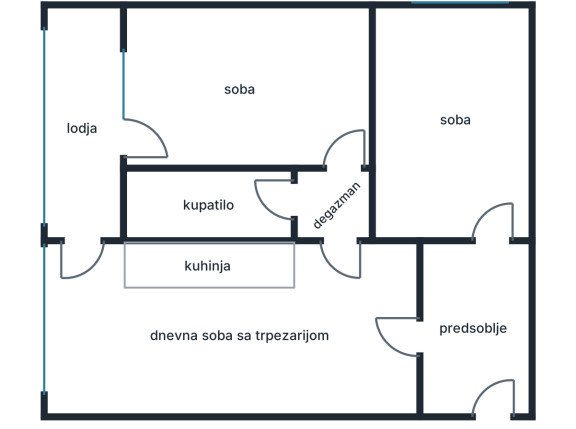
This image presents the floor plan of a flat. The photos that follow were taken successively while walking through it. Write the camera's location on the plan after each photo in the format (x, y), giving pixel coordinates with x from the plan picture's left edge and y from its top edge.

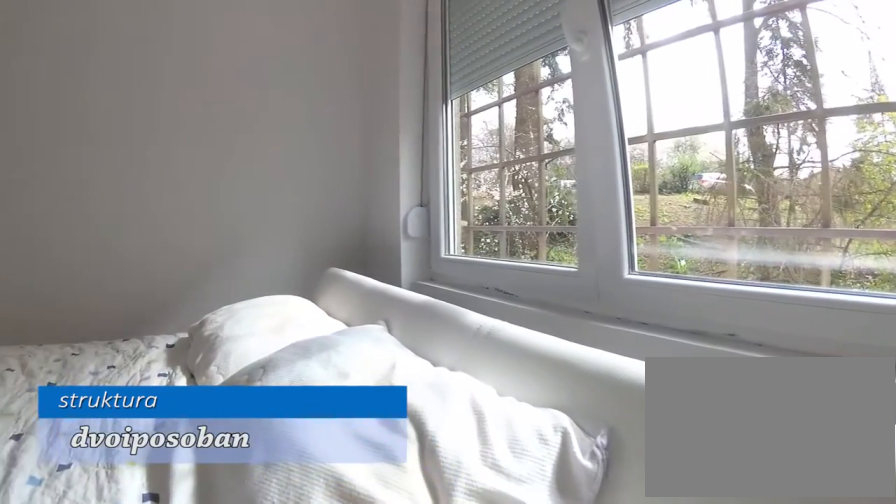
(511, 46)
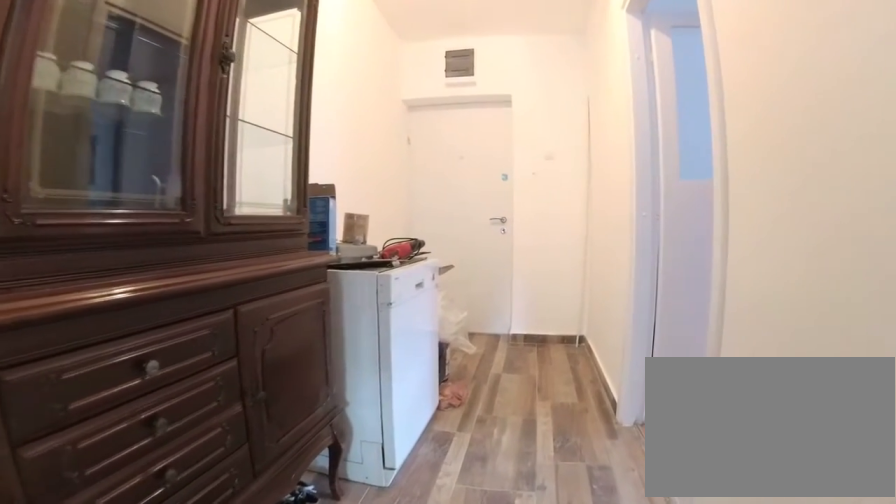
(496, 243)
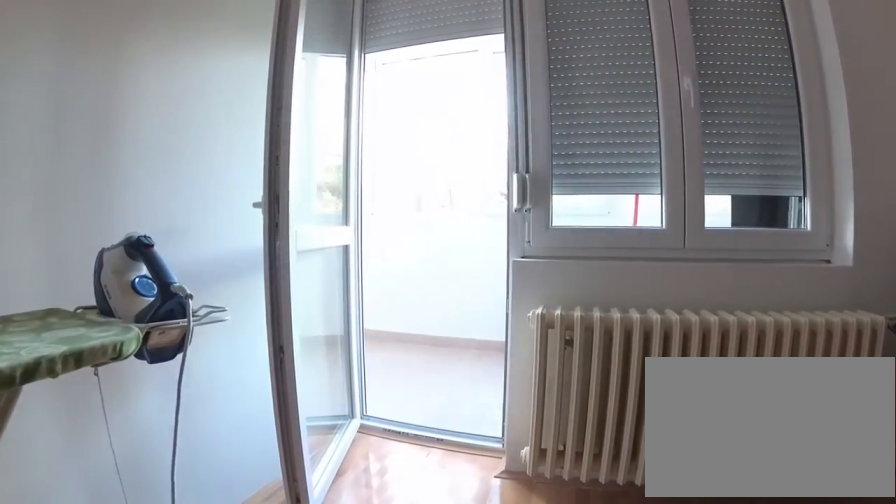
(262, 127)
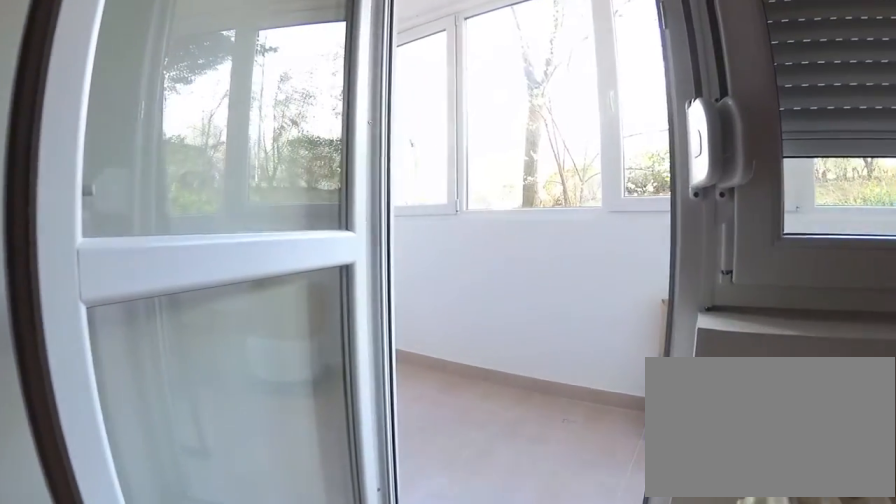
(194, 131)
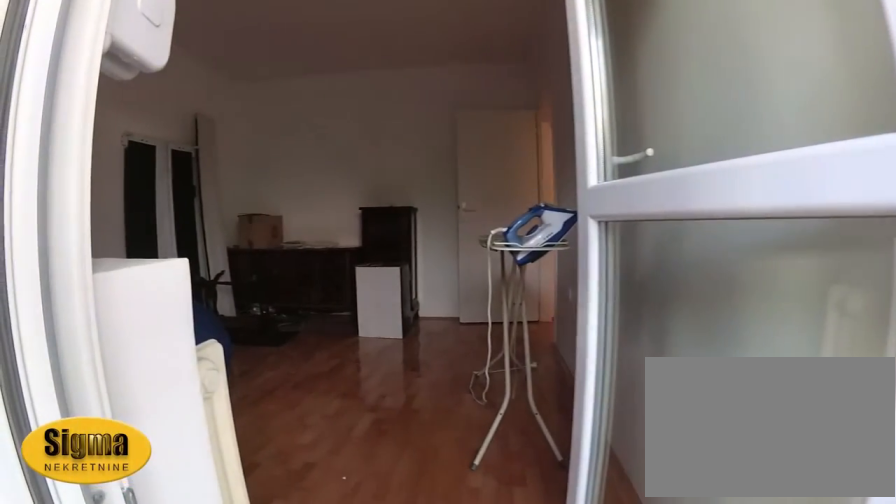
(91, 141)
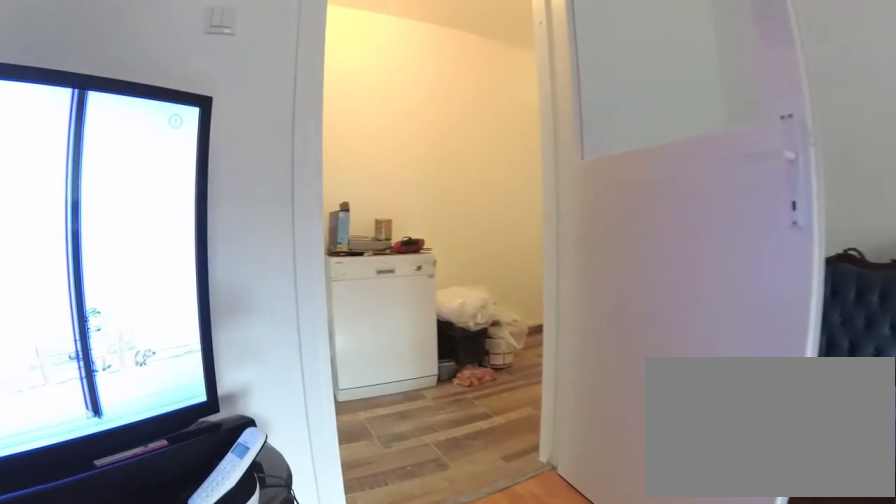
(341, 273)
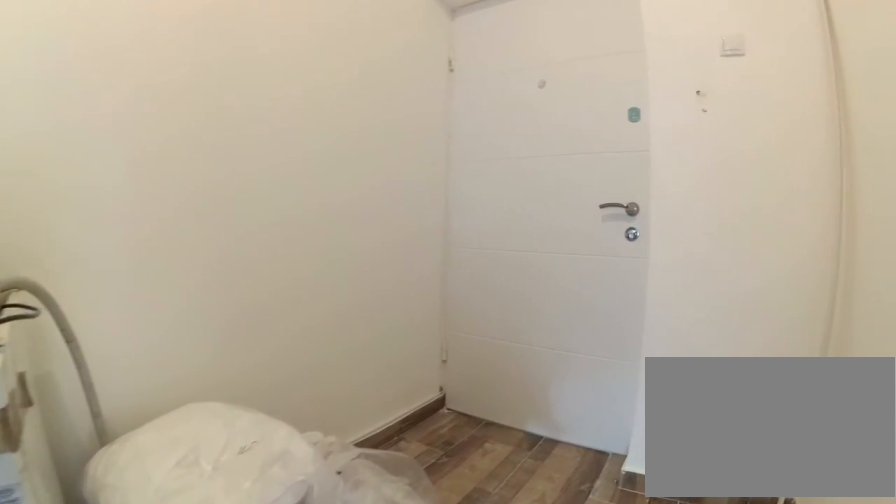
(460, 342)
